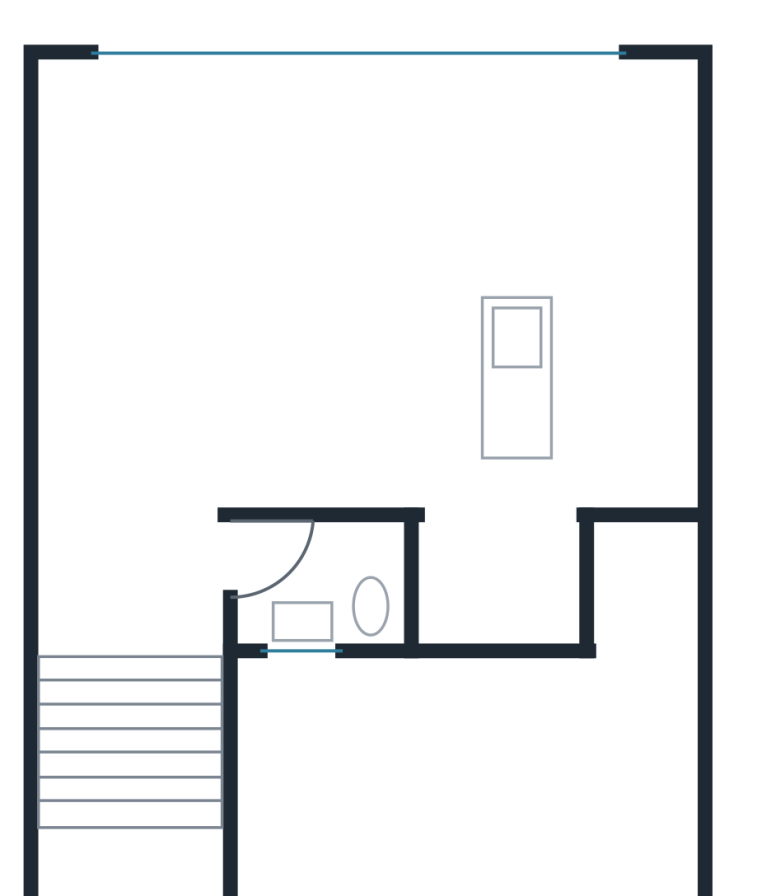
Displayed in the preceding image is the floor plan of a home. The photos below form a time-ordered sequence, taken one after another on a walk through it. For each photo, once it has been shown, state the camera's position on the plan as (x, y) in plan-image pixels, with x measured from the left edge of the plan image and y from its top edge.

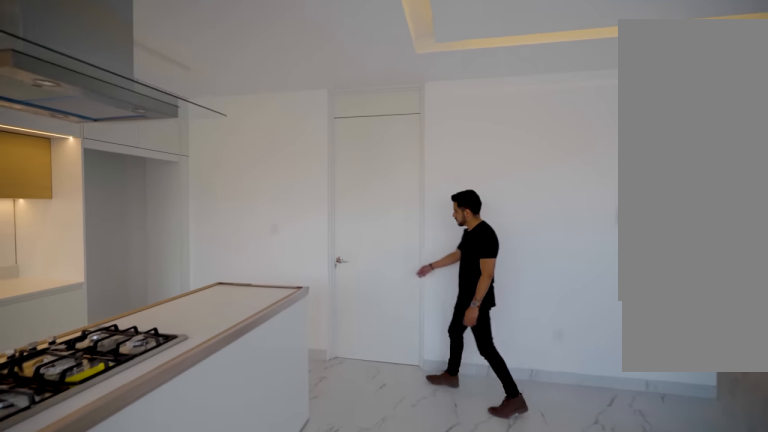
(434, 318)
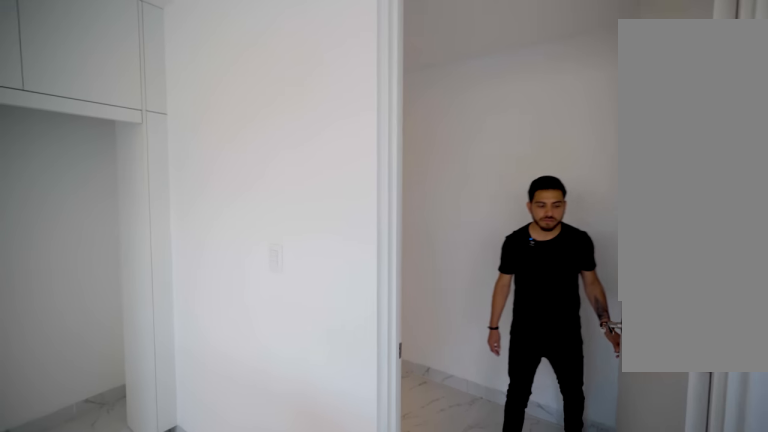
(449, 452)
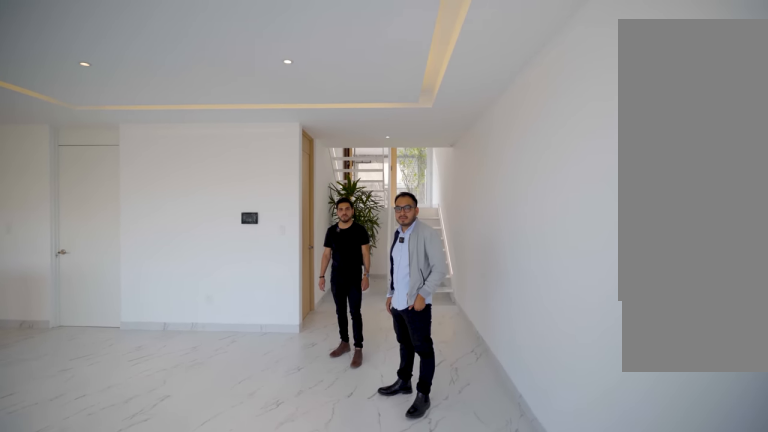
(162, 316)
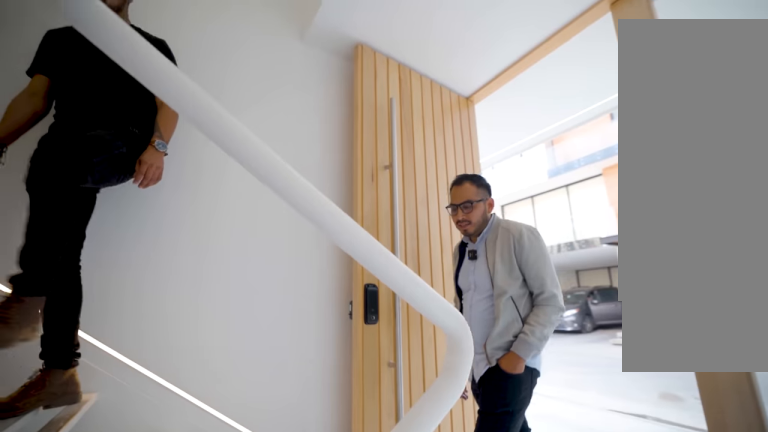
(161, 872)
